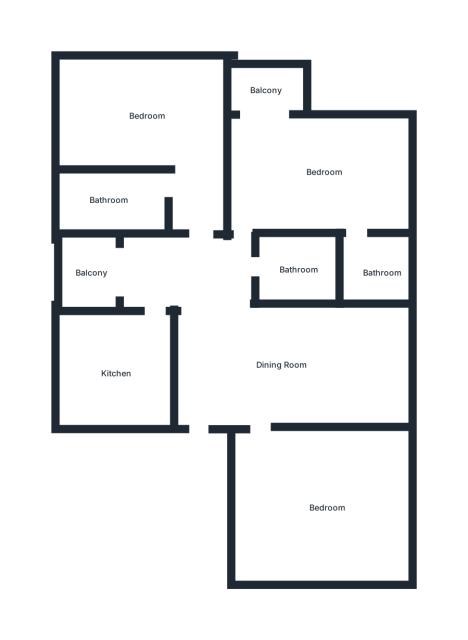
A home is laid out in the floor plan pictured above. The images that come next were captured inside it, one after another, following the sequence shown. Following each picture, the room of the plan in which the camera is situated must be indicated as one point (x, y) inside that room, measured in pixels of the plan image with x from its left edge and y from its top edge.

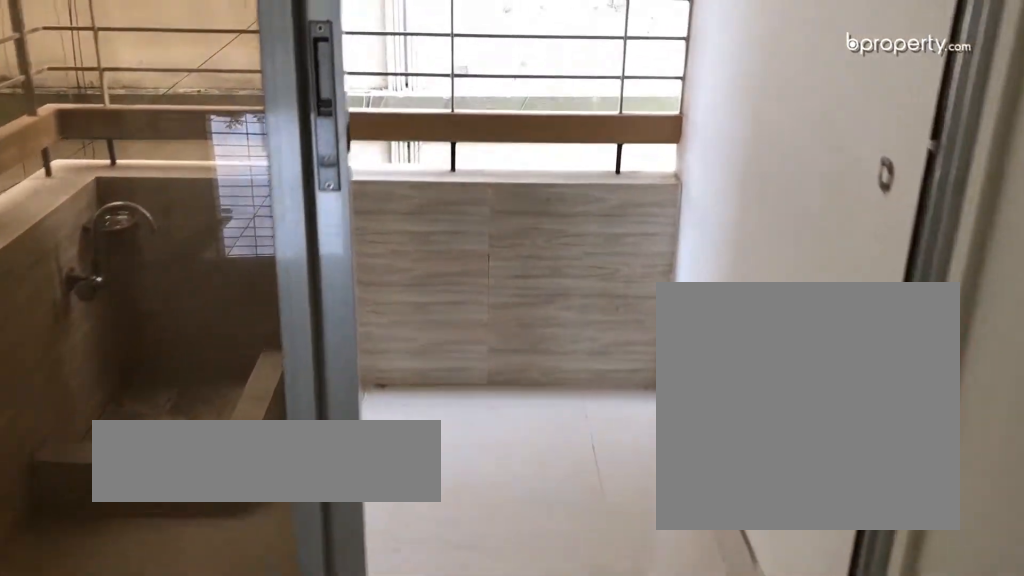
(93, 274)
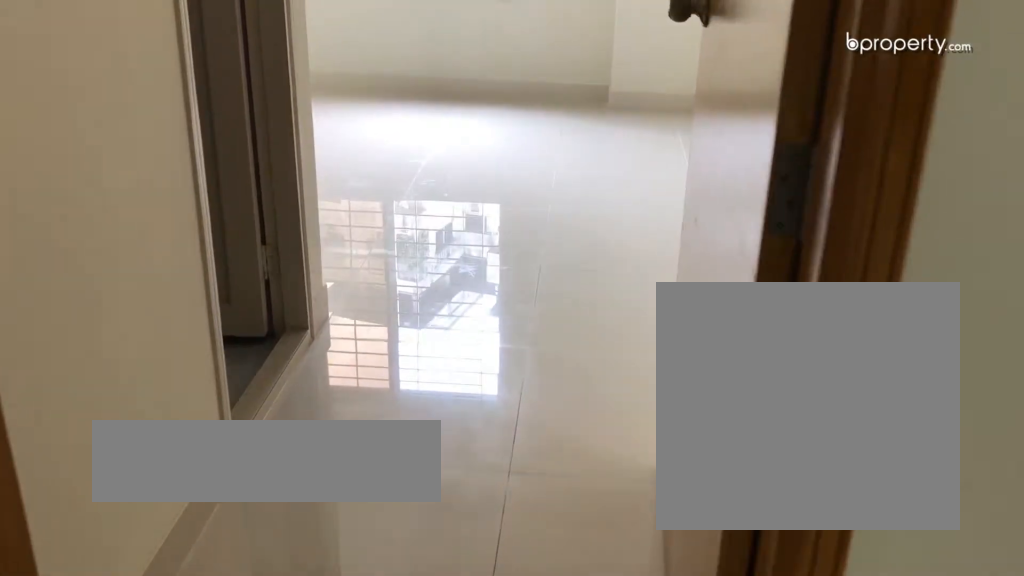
(148, 116)
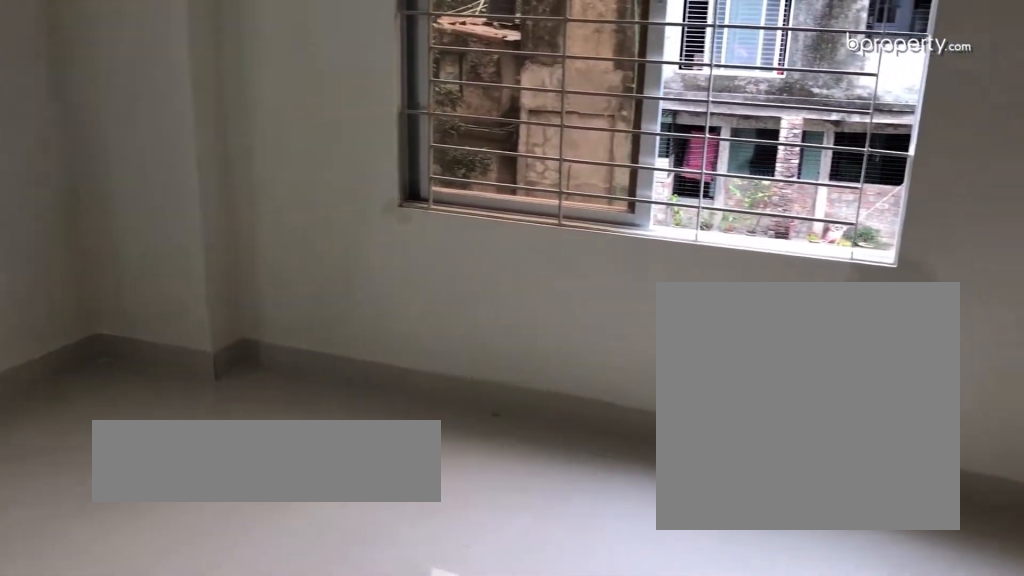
(148, 116)
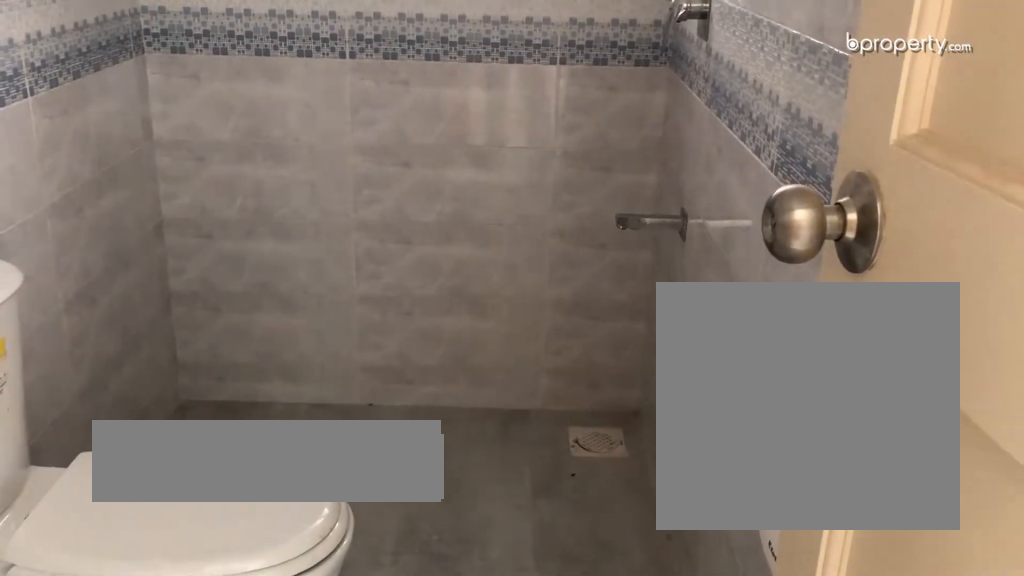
(109, 195)
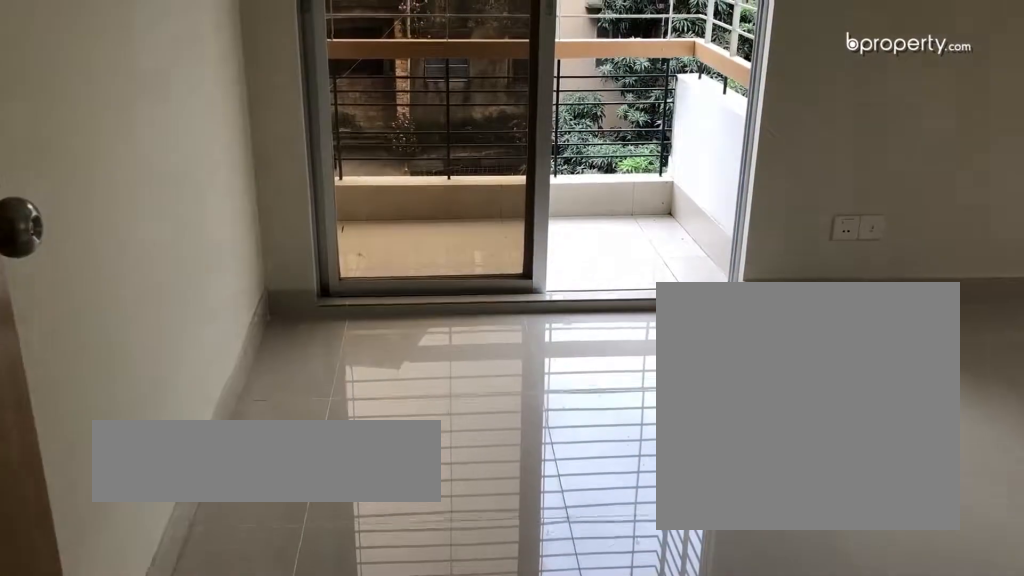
(324, 173)
